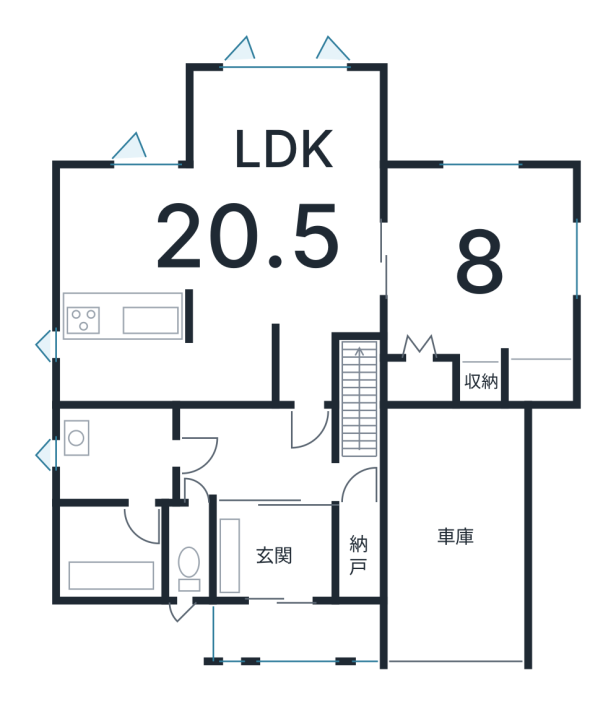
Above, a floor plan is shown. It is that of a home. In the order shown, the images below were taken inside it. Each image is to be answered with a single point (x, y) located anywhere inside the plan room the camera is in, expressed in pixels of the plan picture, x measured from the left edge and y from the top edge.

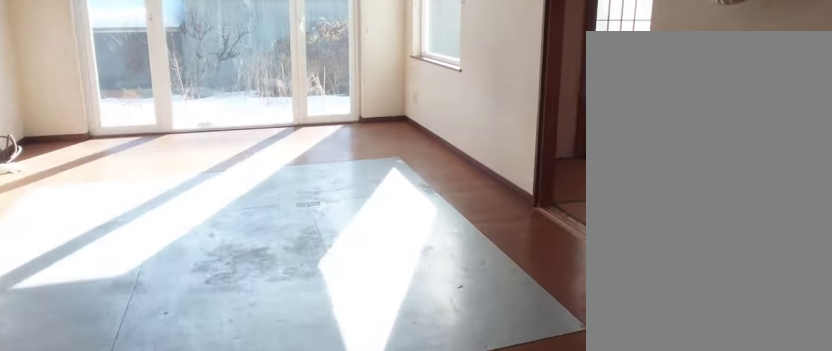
(271, 215)
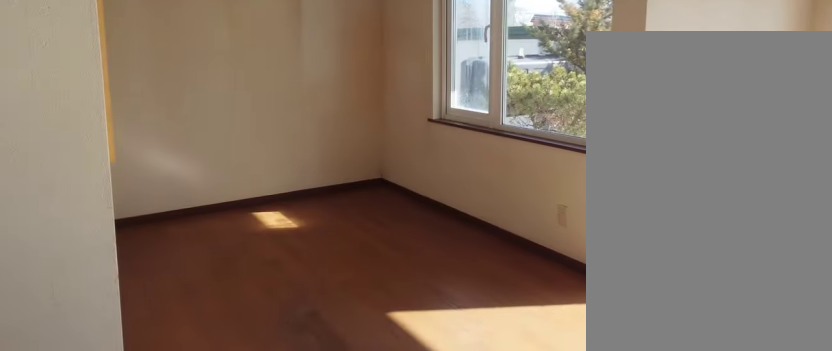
(271, 215)
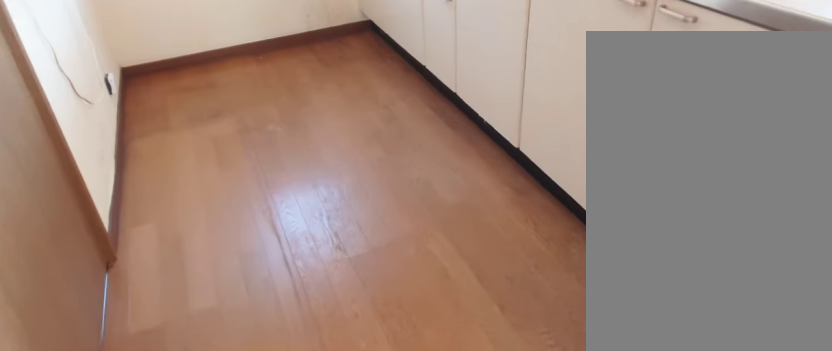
(124, 349)
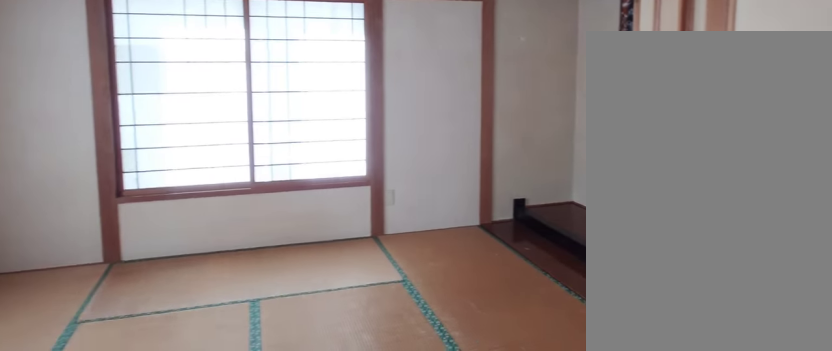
(483, 263)
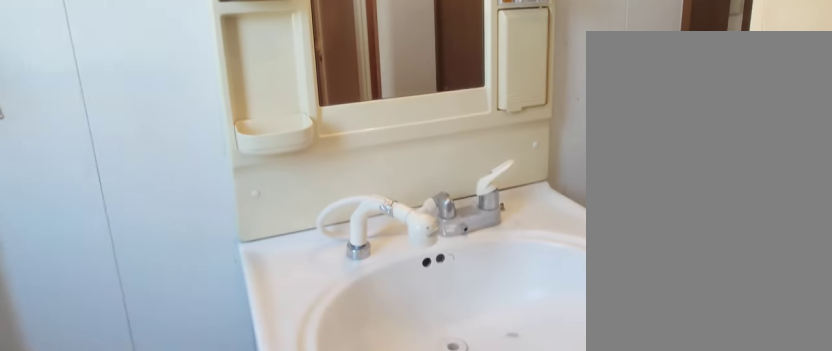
(118, 451)
